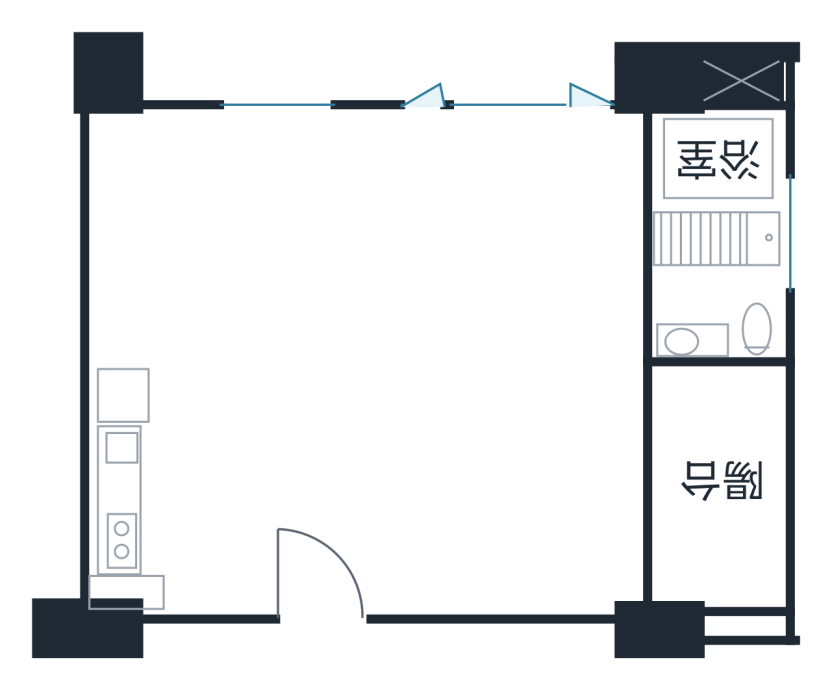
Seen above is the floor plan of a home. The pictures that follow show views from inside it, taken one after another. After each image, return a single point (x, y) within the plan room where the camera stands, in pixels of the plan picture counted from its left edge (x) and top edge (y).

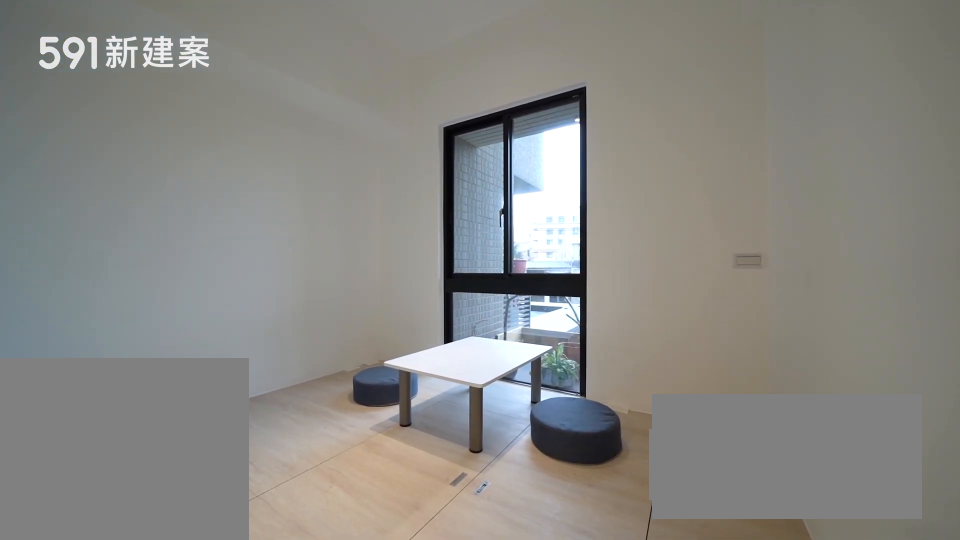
(180, 204)
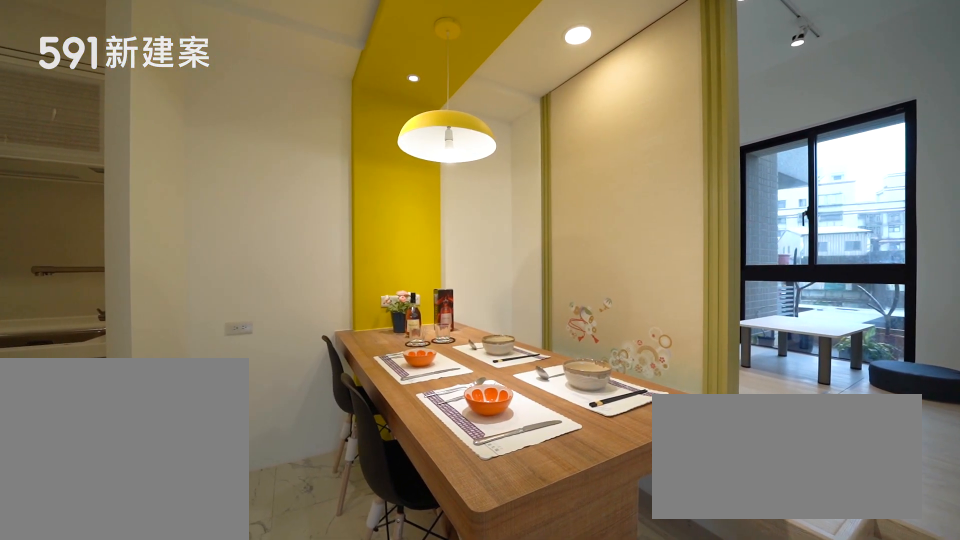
(178, 320)
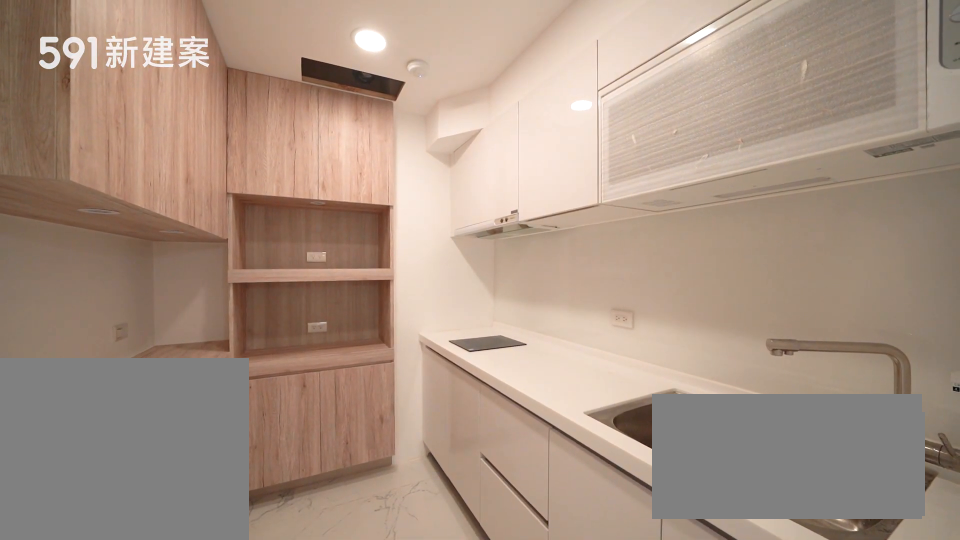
(182, 487)
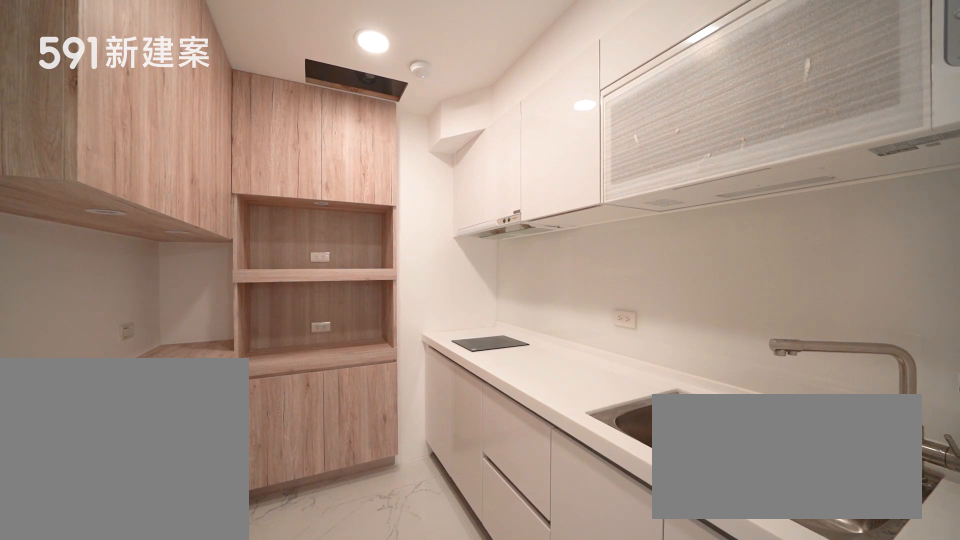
(182, 487)
